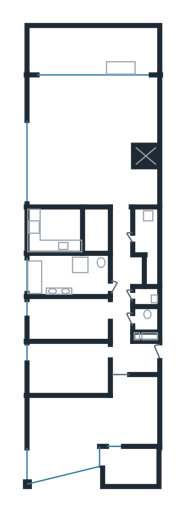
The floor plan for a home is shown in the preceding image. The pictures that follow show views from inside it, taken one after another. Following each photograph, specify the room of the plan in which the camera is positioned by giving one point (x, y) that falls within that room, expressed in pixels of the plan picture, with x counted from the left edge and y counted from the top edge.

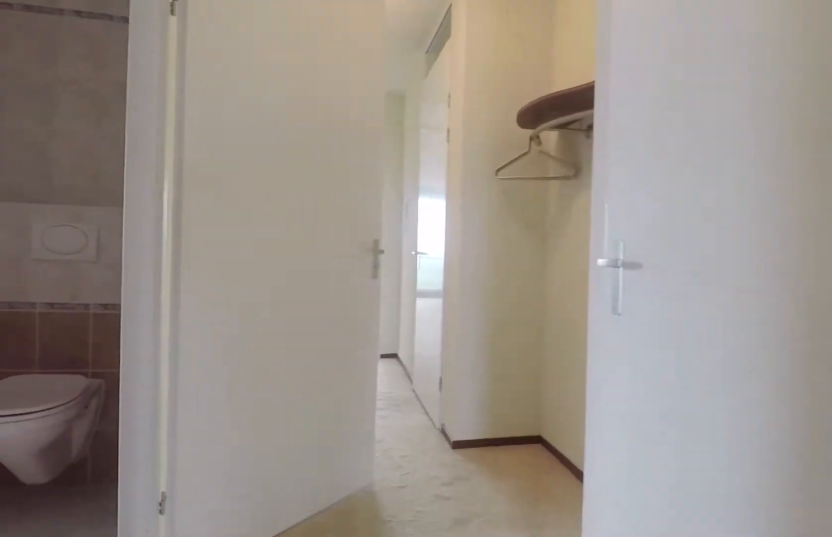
(126, 302)
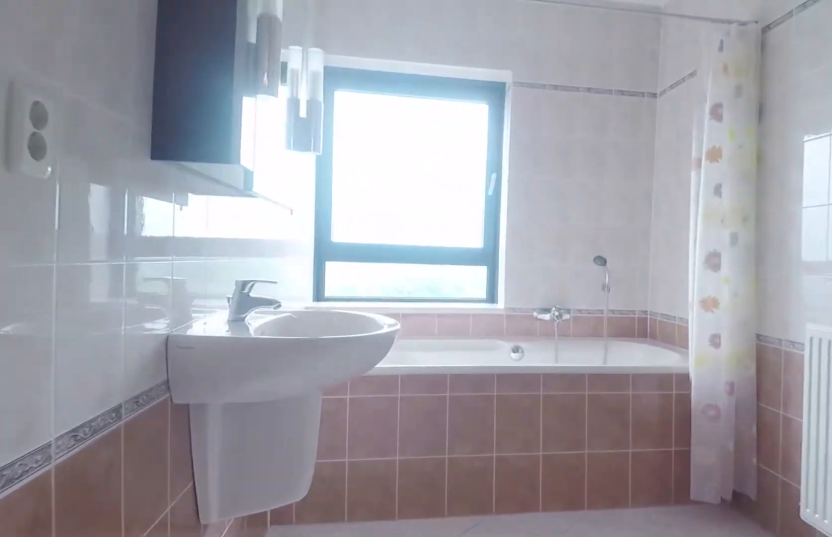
(69, 276)
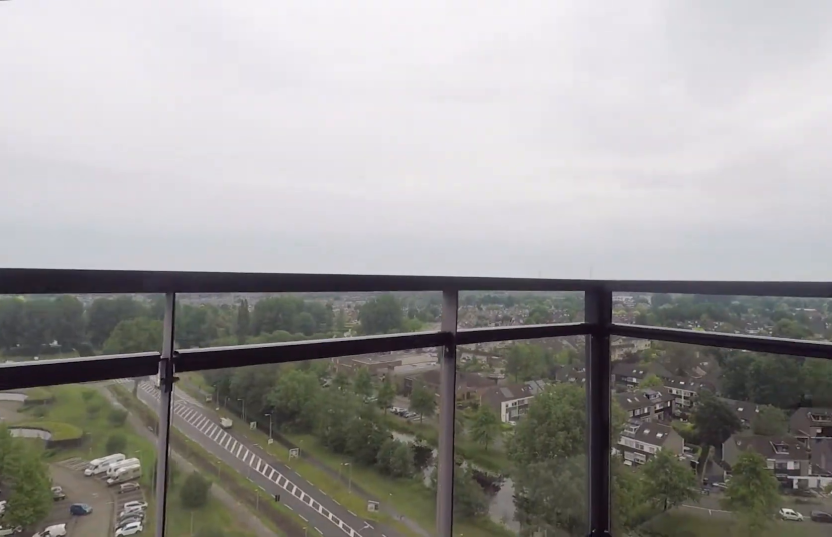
(129, 467)
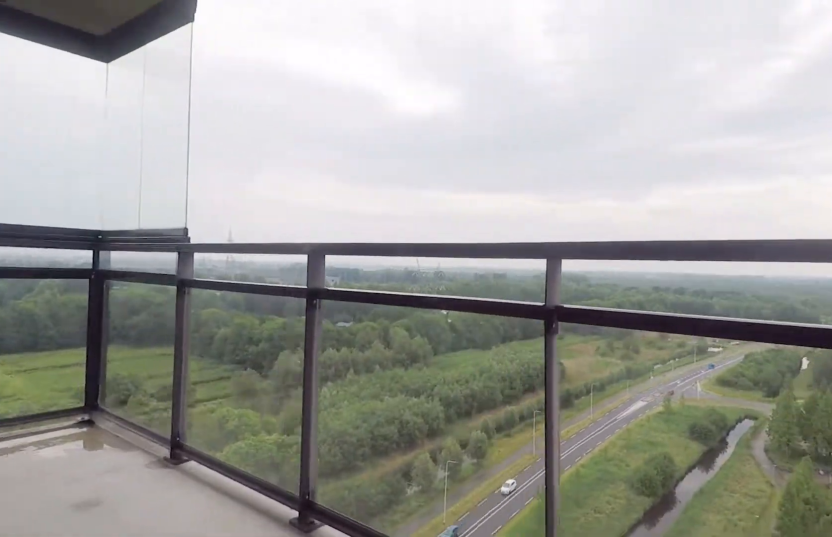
(93, 50)
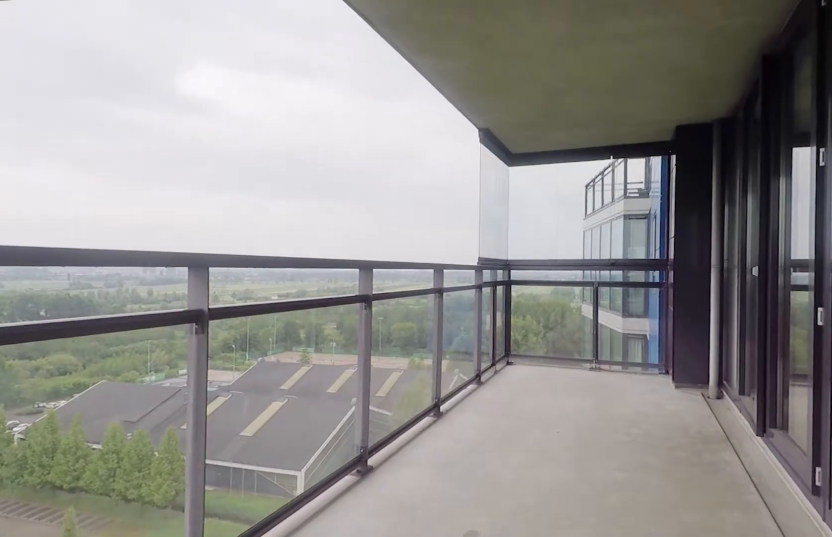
(93, 50)
